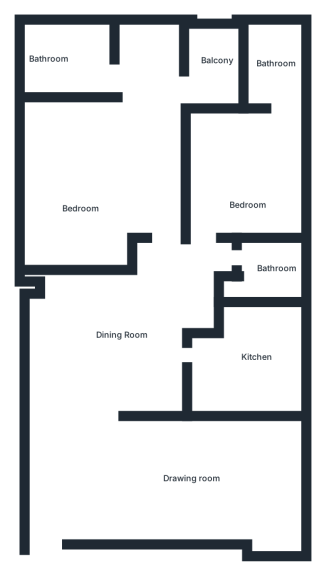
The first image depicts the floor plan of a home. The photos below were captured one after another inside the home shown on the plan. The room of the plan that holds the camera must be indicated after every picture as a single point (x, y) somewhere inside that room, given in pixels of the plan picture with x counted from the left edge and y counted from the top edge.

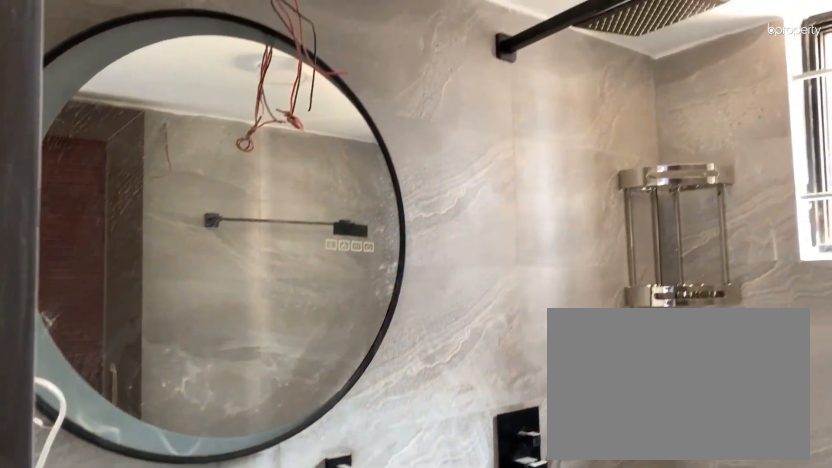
(274, 68)
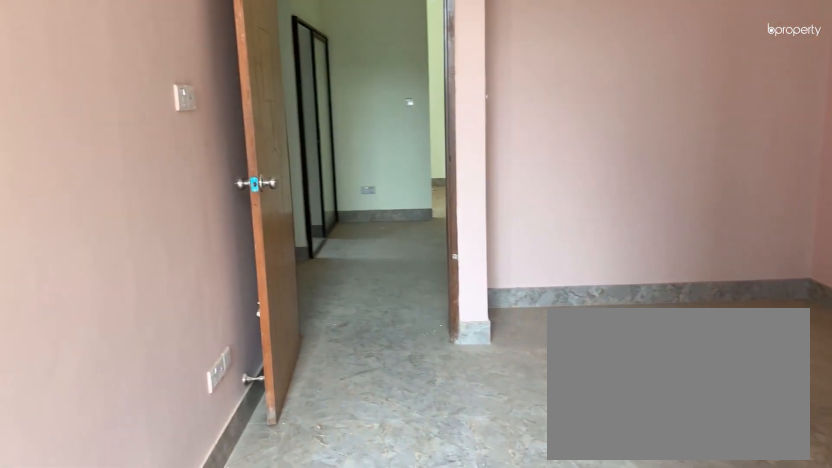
(79, 178)
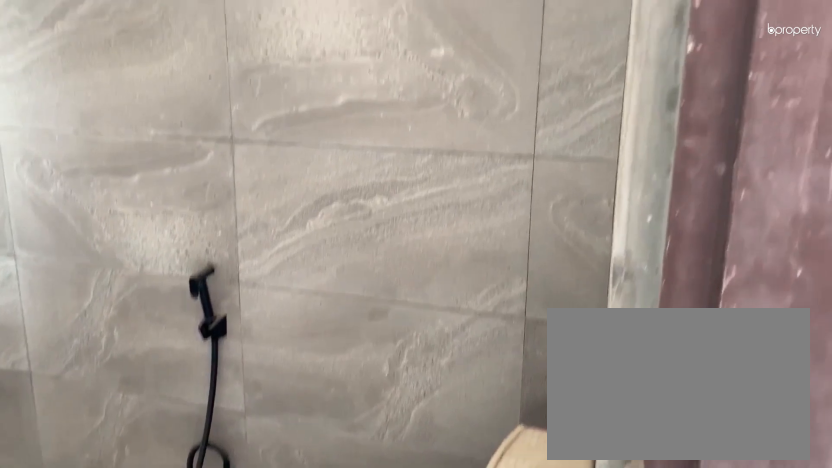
(55, 68)
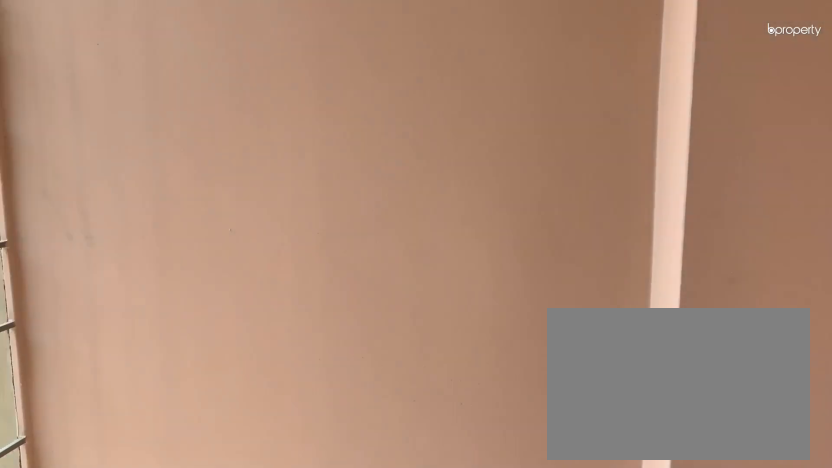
(213, 43)
